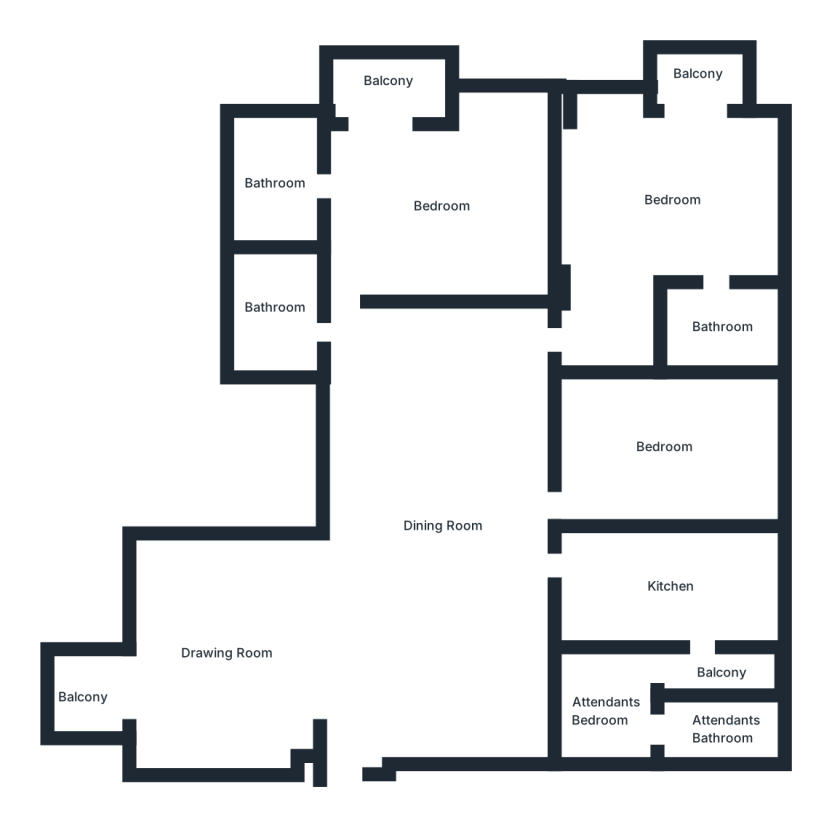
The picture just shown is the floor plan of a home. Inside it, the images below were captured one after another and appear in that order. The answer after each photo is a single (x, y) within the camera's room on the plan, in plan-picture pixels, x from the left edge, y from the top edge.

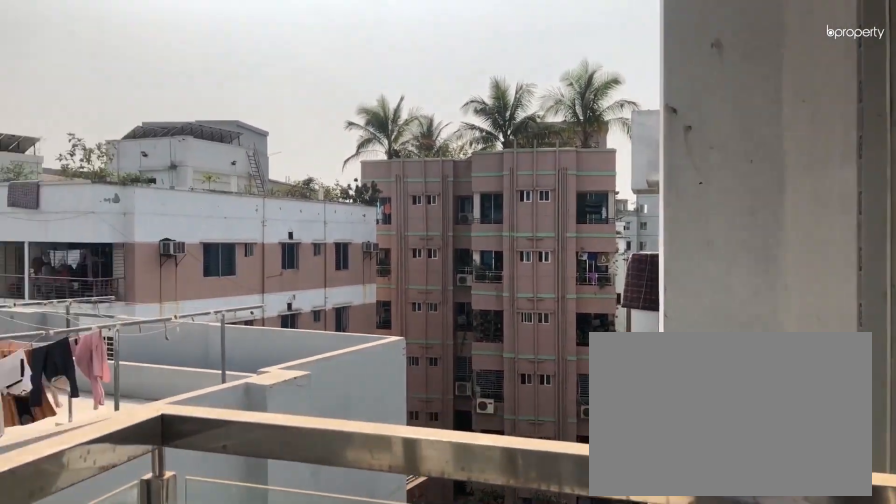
(698, 73)
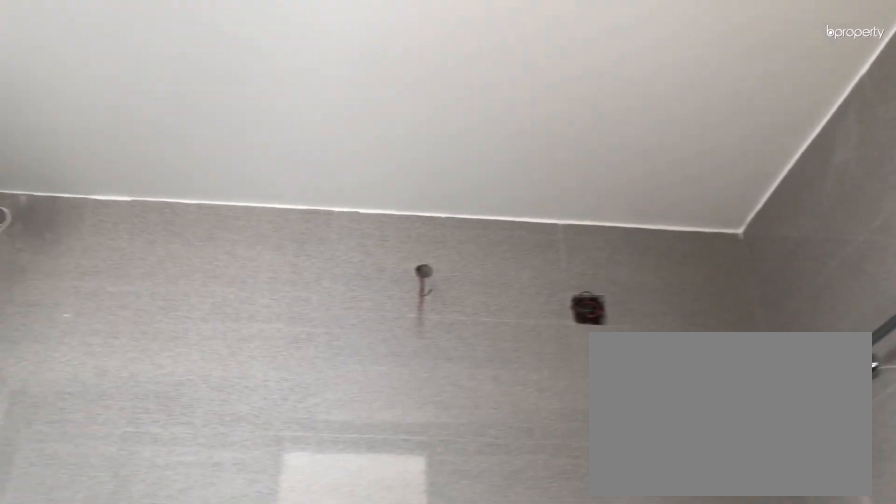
(722, 329)
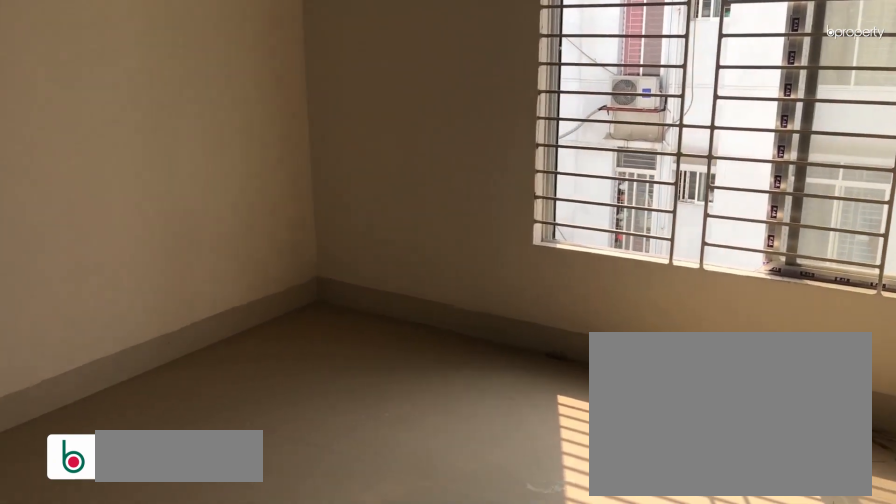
(666, 448)
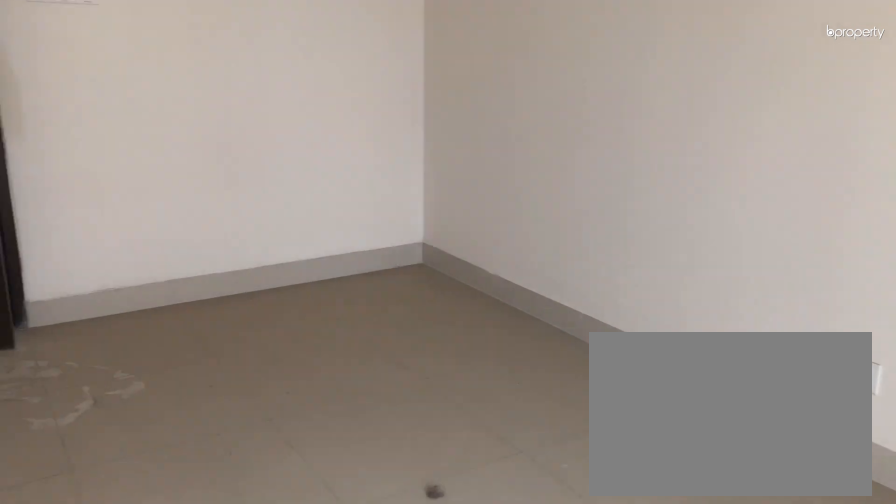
(666, 448)
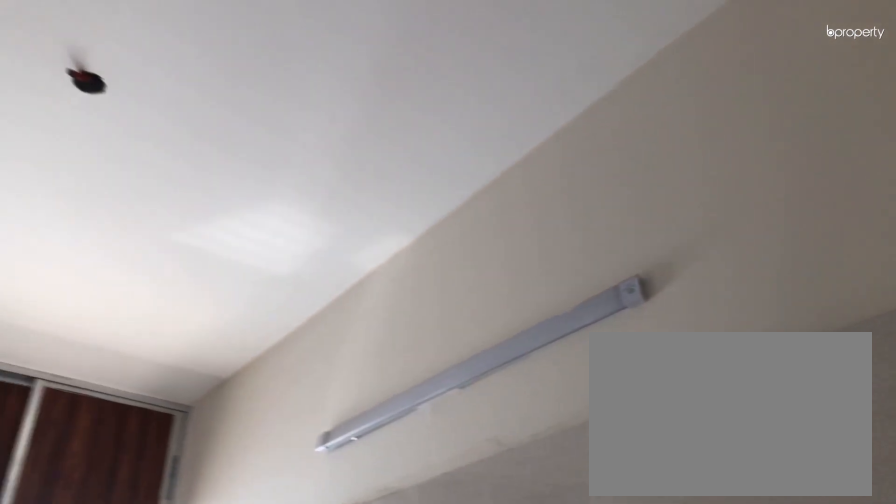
(669, 587)
